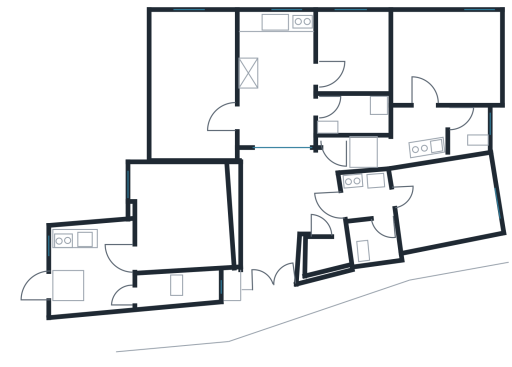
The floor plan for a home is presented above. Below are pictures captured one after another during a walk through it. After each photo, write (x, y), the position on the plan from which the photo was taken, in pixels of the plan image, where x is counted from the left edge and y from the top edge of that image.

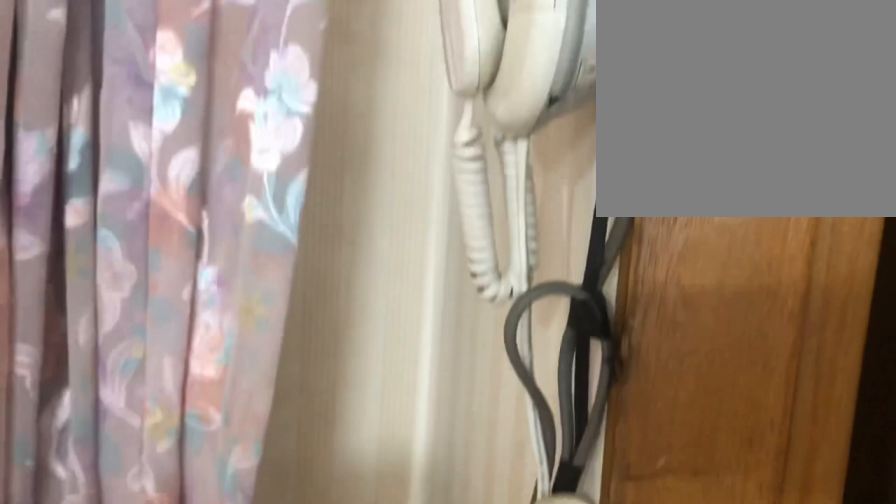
(269, 113)
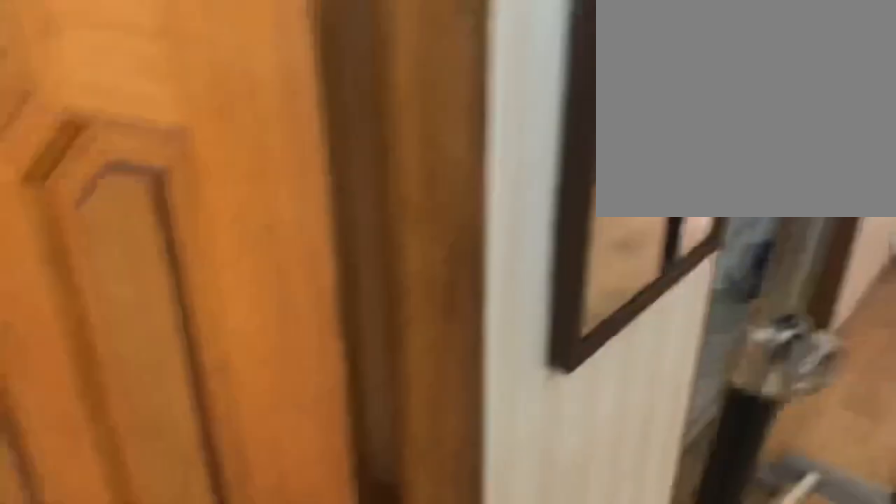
(294, 95)
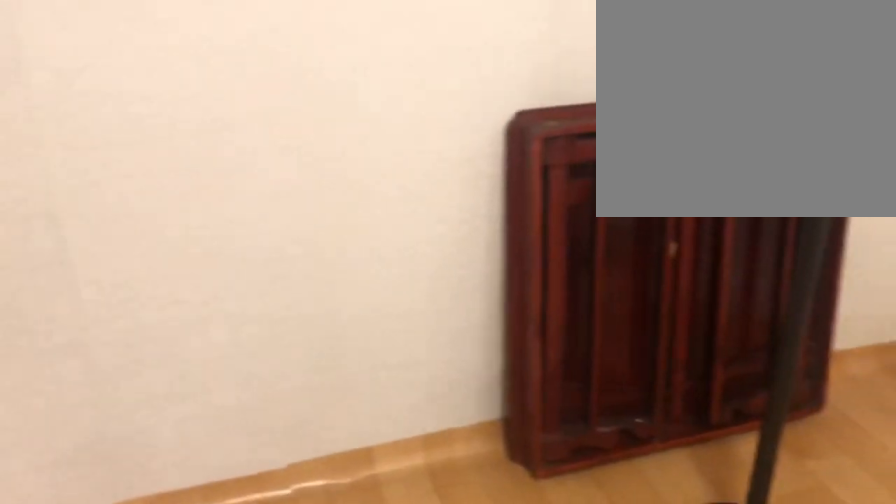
(440, 65)
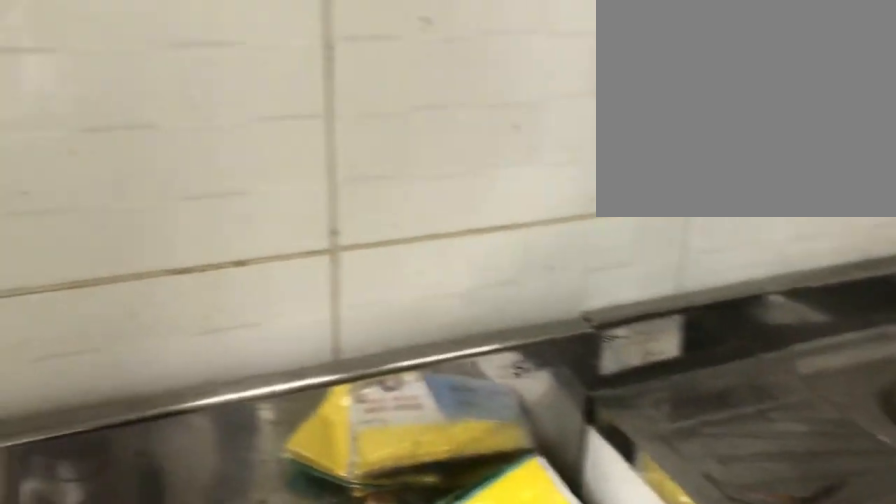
(362, 201)
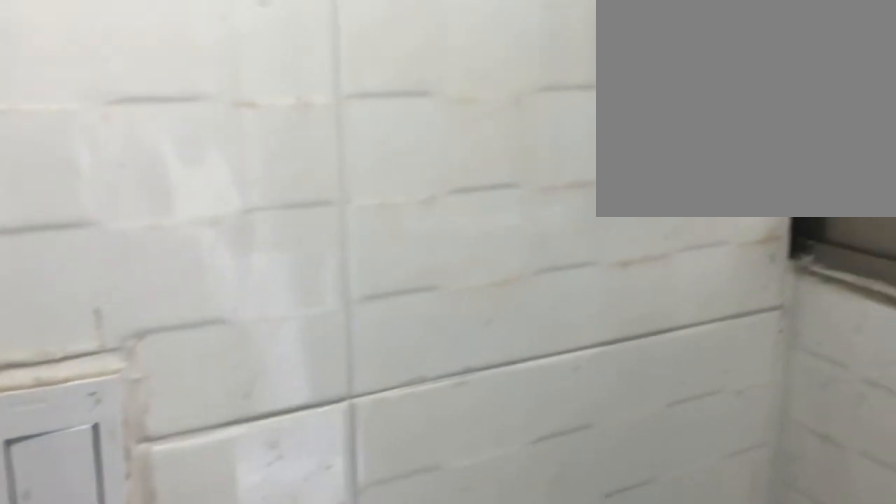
(371, 202)
